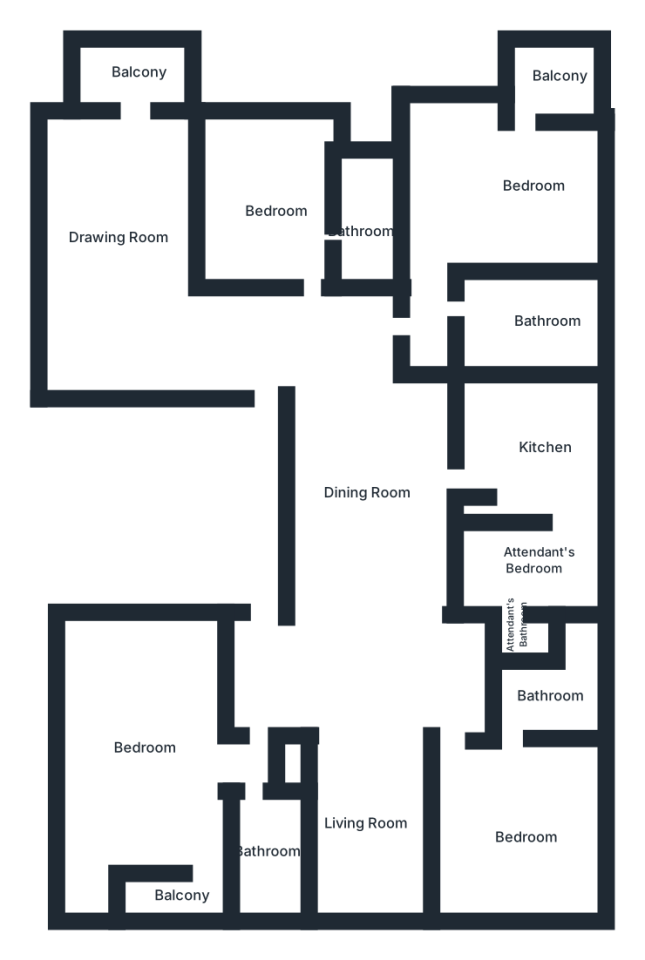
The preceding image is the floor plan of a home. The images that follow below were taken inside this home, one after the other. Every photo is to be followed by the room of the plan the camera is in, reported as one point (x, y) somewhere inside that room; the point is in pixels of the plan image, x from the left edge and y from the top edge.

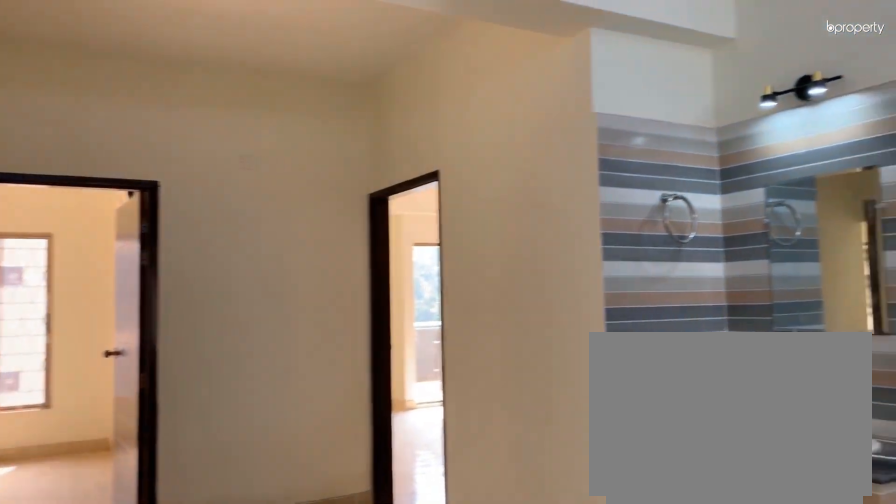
(367, 507)
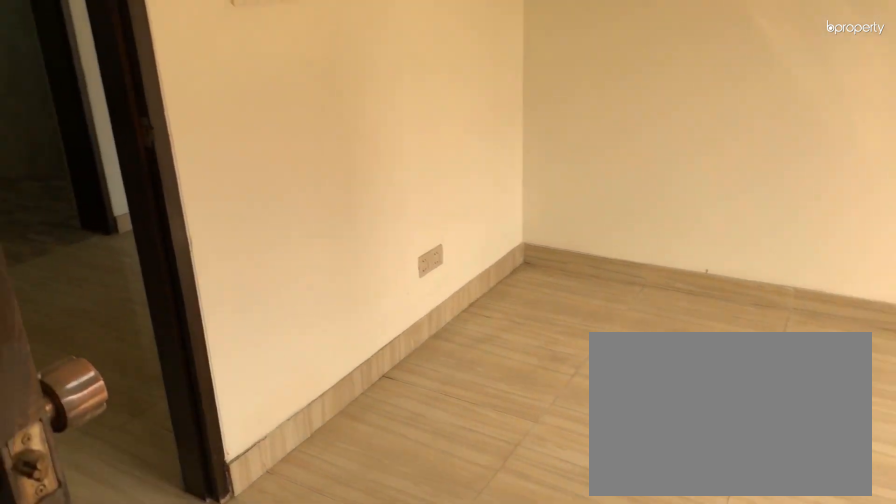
(288, 218)
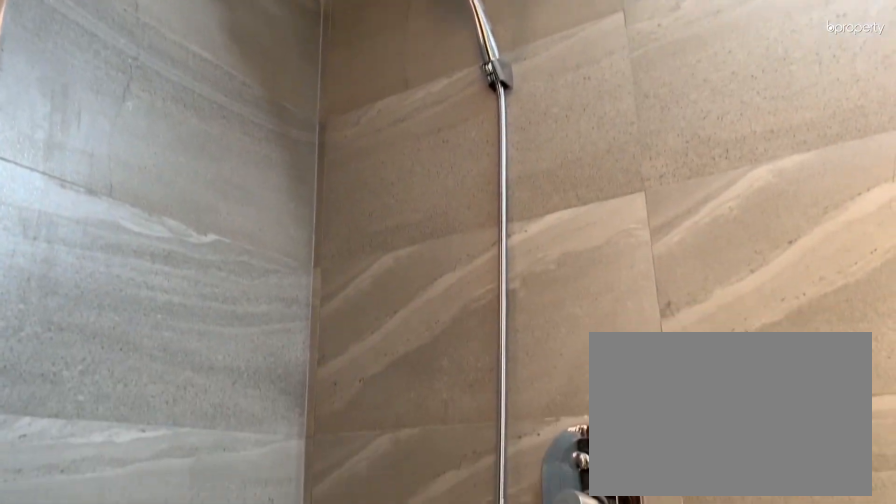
(362, 230)
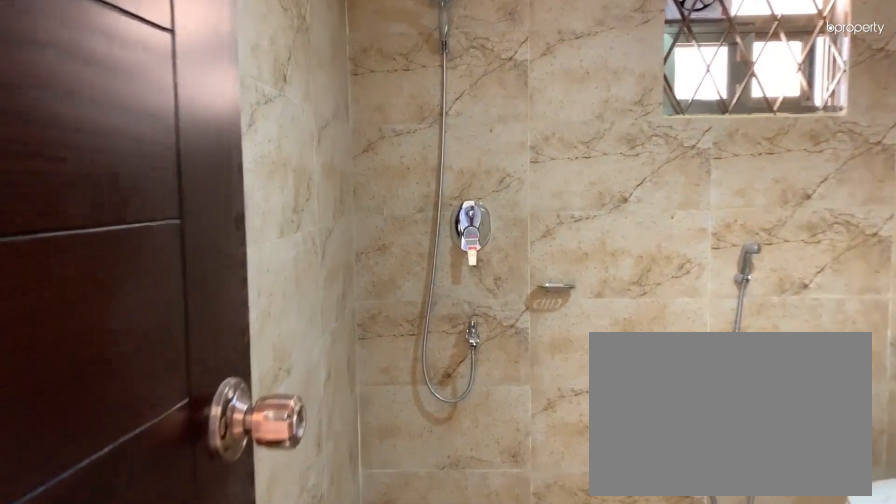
(519, 307)
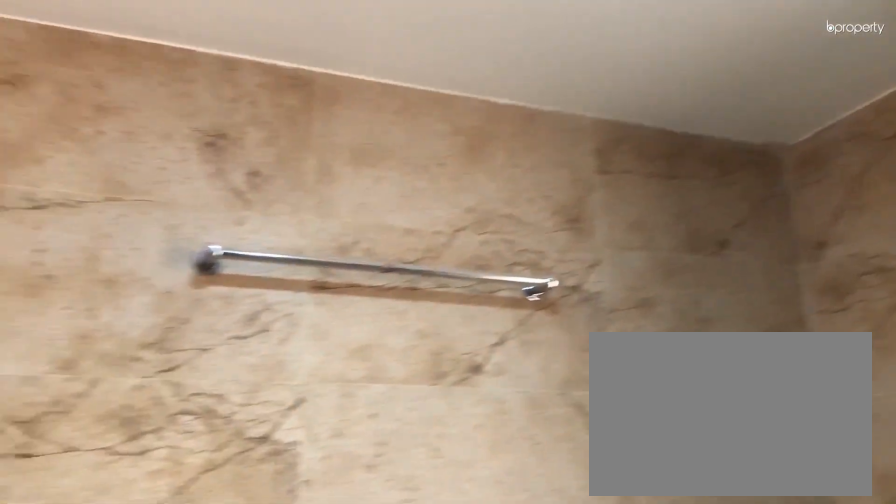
(519, 302)
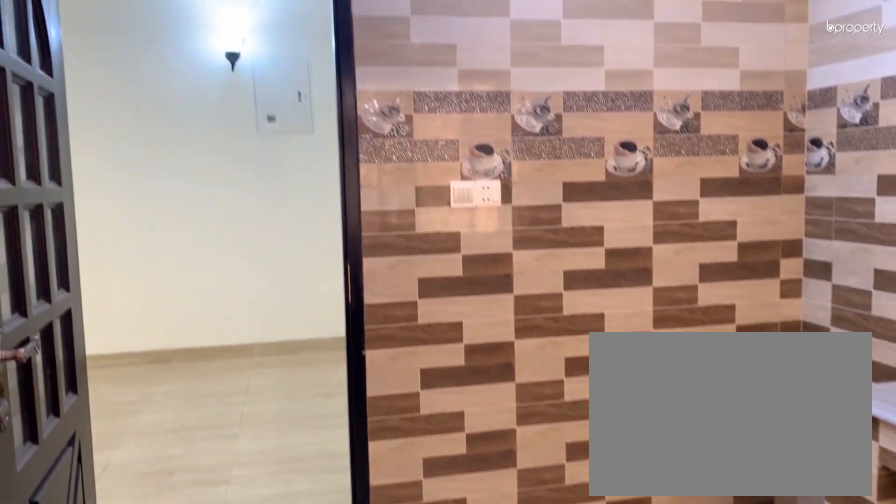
(503, 472)
